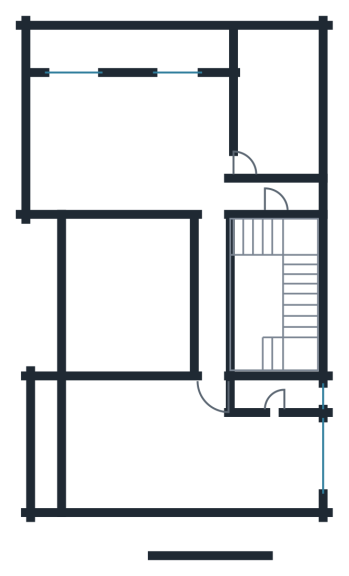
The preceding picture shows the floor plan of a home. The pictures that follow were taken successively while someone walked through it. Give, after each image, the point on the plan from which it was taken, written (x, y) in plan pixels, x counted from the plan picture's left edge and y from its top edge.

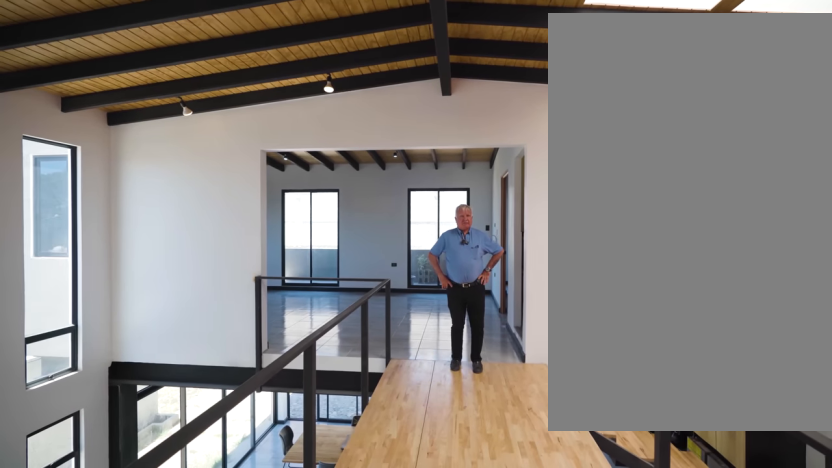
(209, 269)
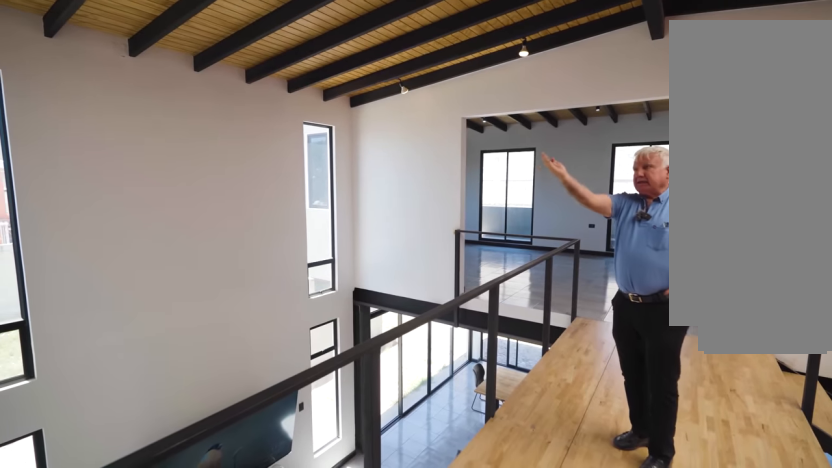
(208, 335)
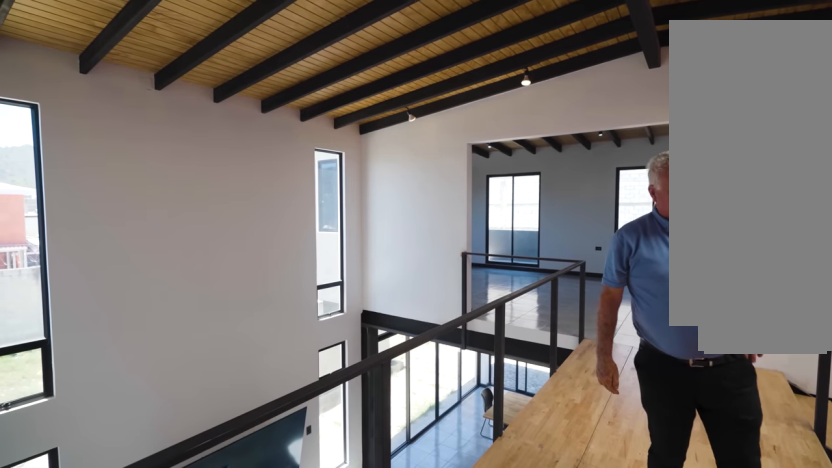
(206, 356)
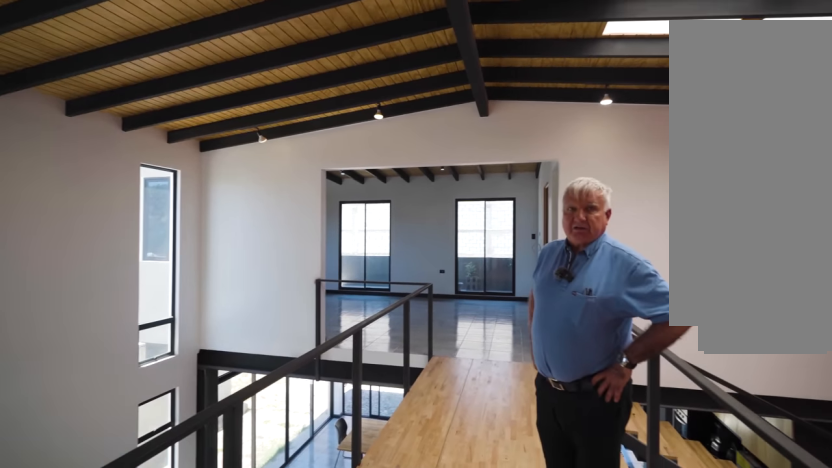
(209, 356)
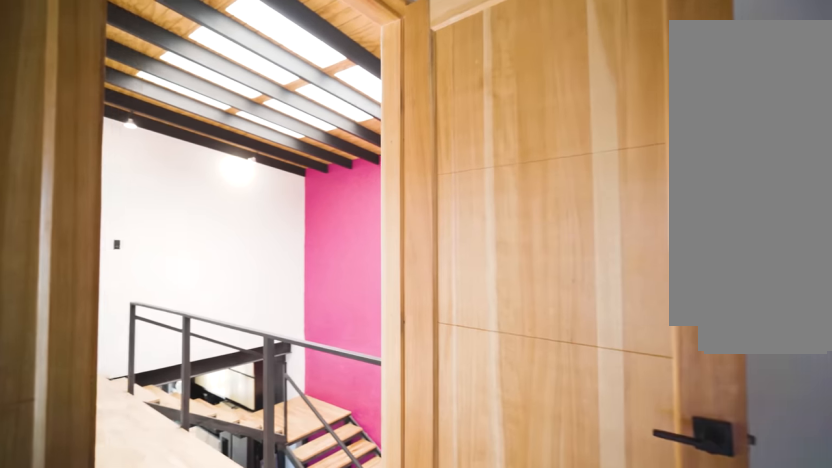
(197, 437)
